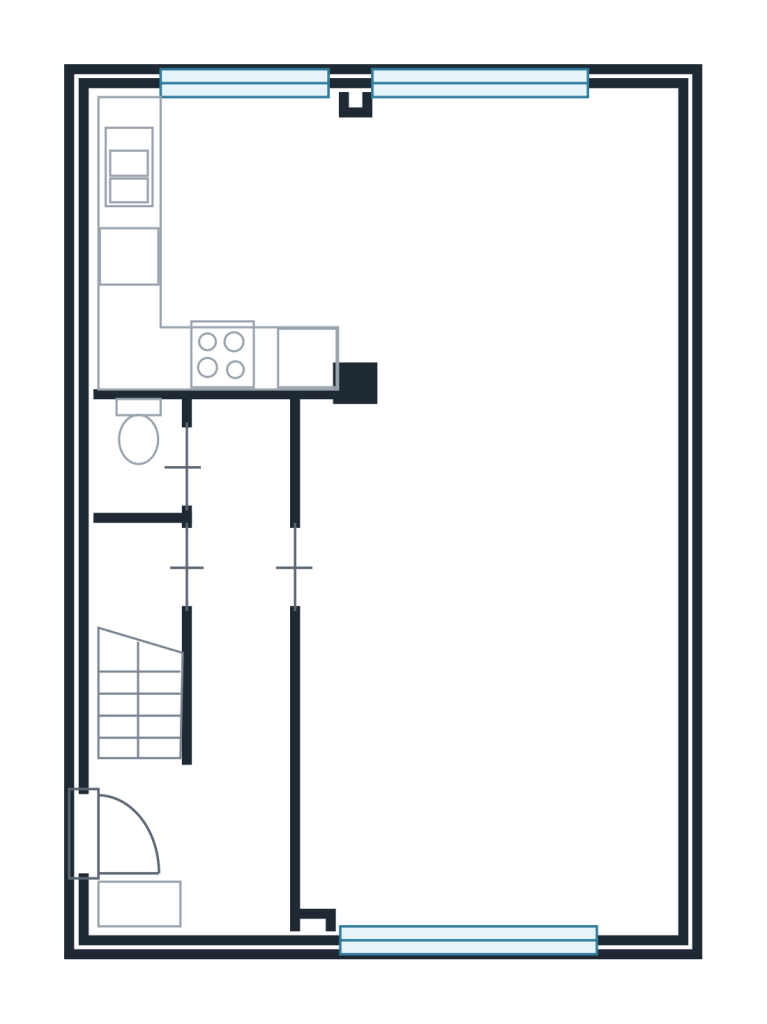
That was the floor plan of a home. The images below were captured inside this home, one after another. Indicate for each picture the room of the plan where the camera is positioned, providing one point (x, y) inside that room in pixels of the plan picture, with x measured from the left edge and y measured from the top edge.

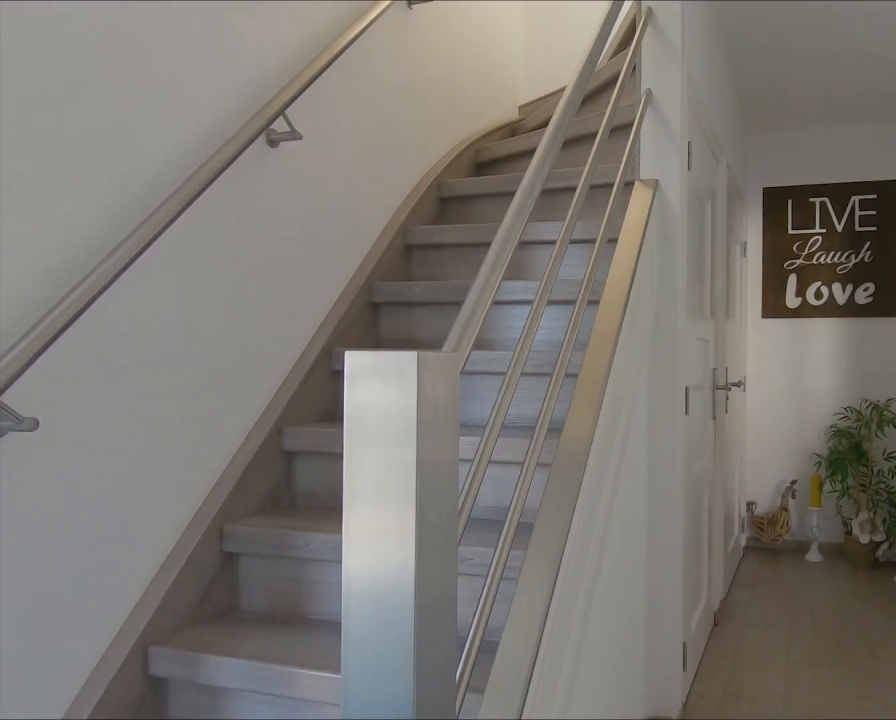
(222, 692)
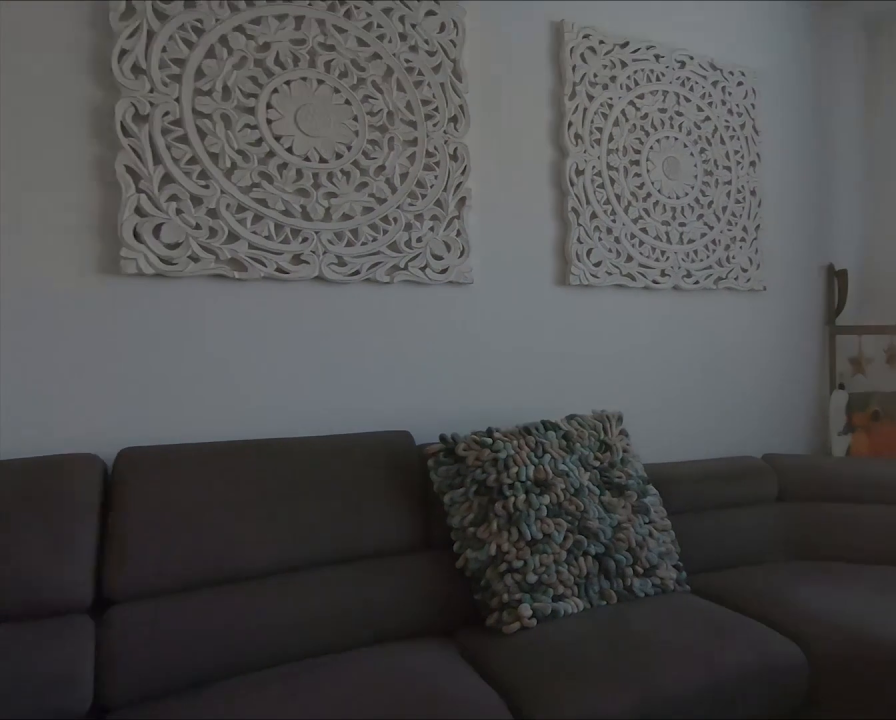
(497, 529)
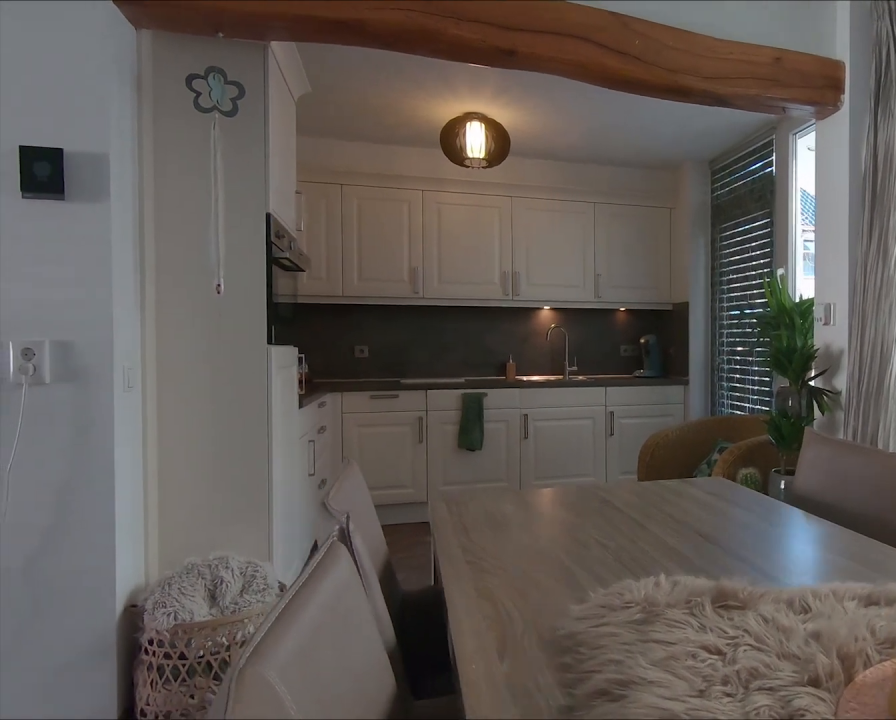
(497, 529)
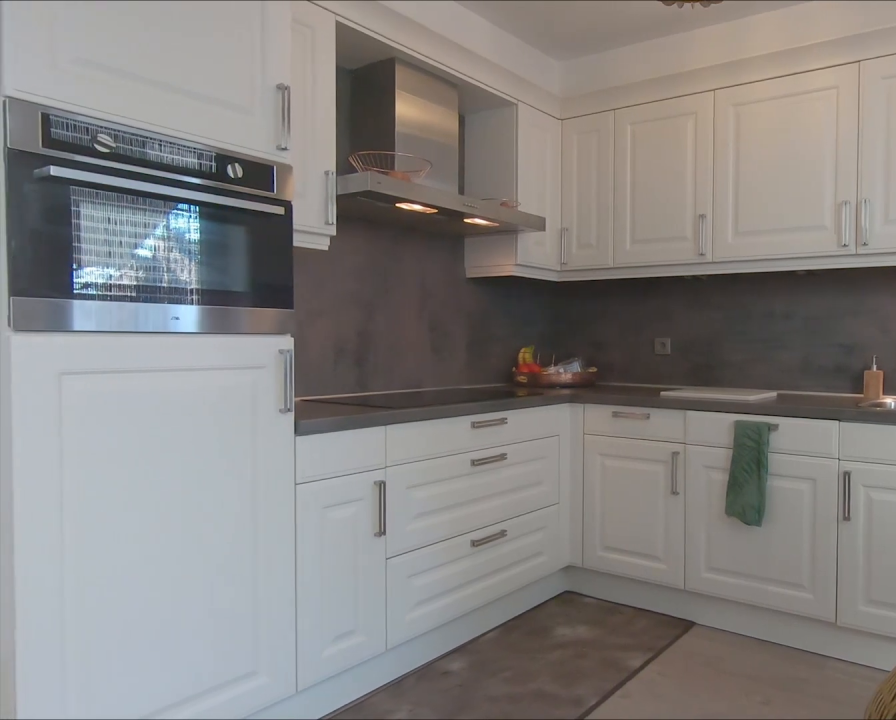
(266, 214)
